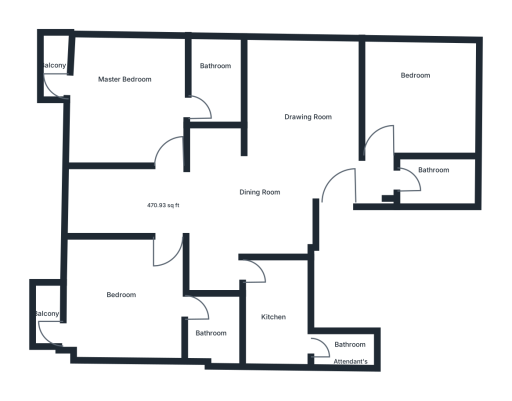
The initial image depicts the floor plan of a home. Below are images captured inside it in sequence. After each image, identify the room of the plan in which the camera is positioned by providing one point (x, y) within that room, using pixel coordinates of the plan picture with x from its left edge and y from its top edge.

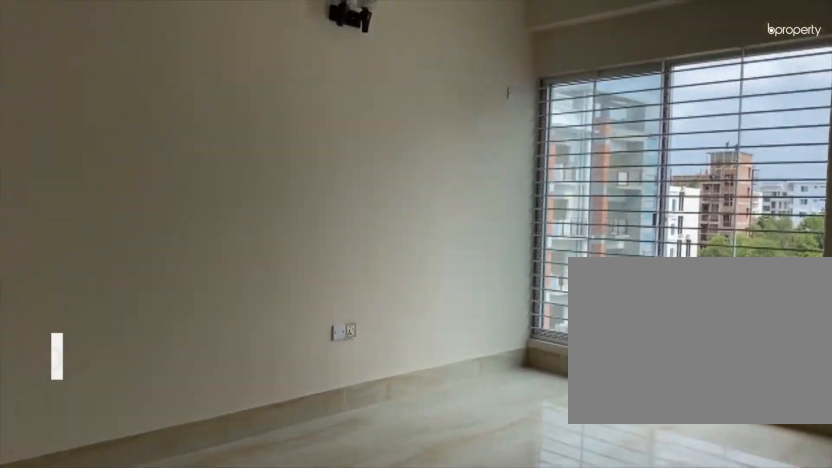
(288, 162)
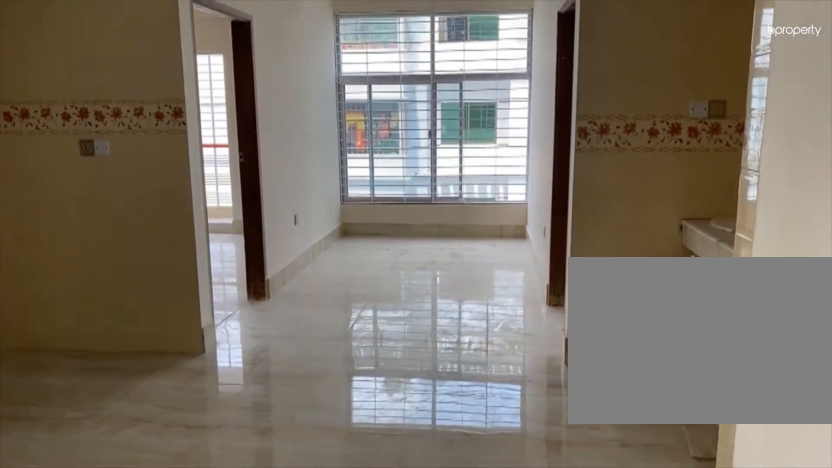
(288, 162)
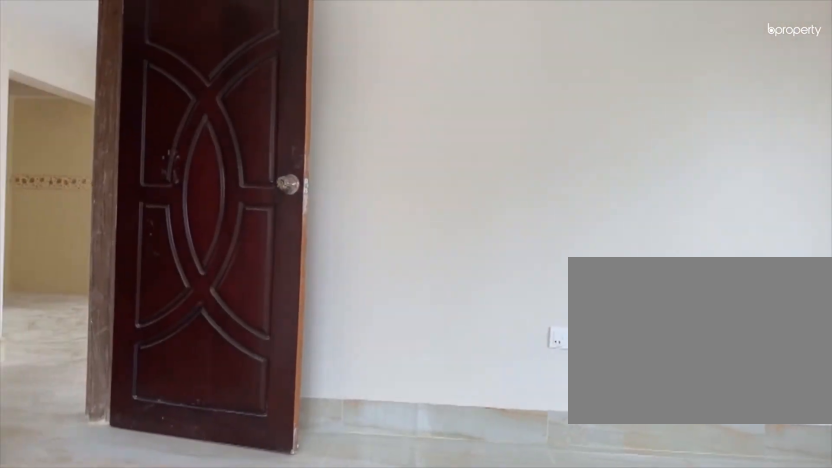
(427, 101)
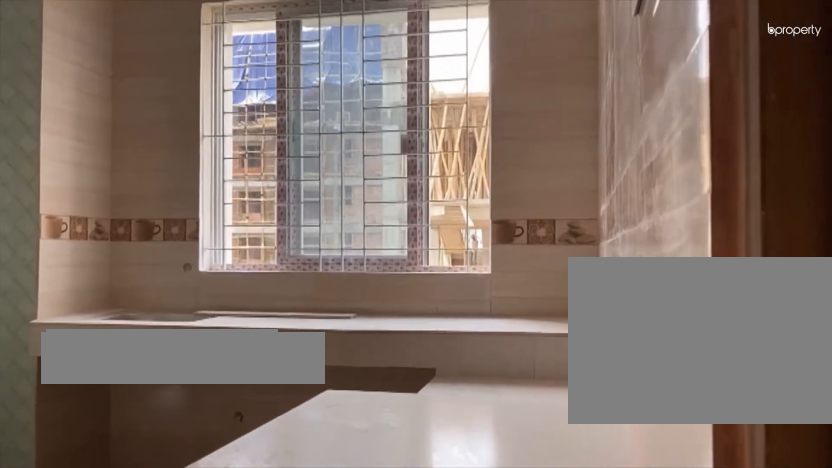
(275, 318)
